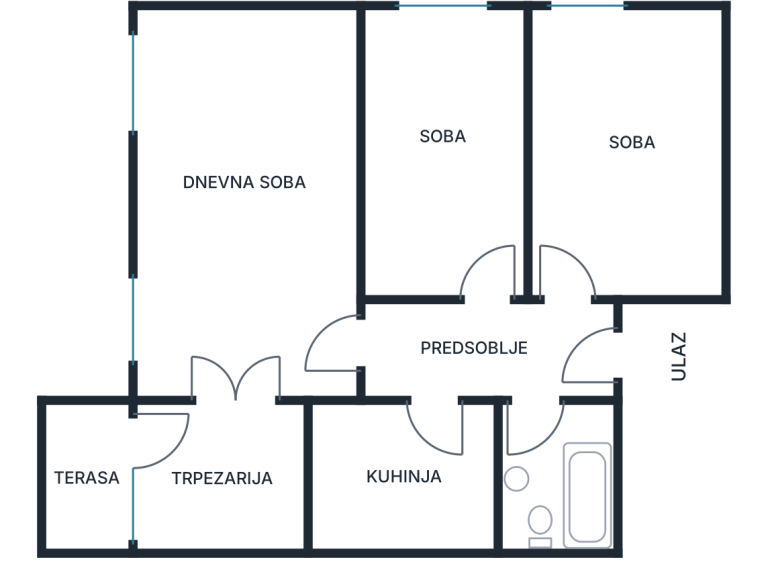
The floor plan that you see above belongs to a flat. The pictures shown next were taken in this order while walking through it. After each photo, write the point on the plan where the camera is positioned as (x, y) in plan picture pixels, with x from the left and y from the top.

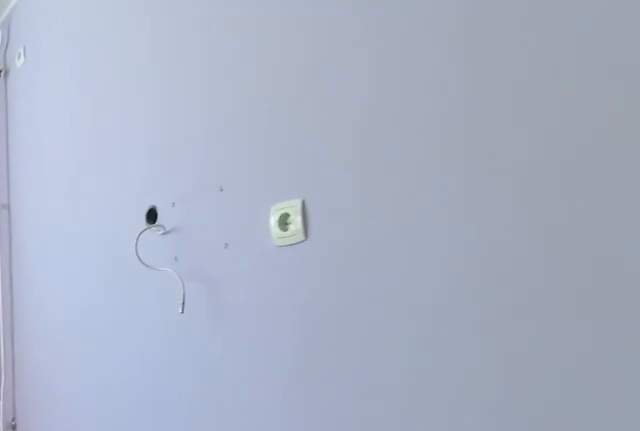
(665, 141)
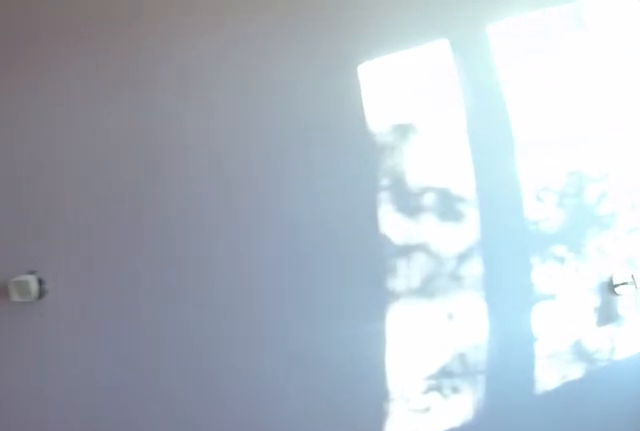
(705, 75)
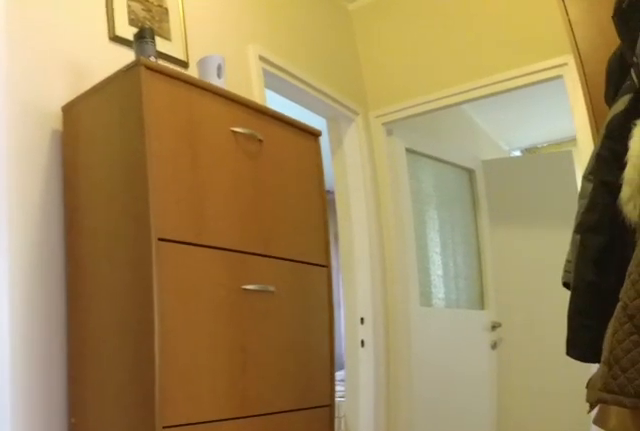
(576, 334)
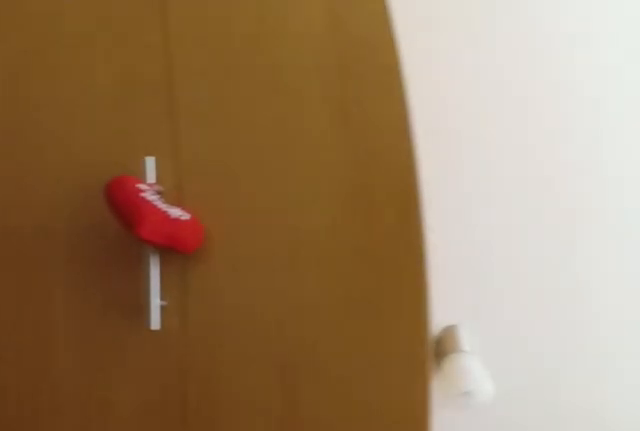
(481, 109)
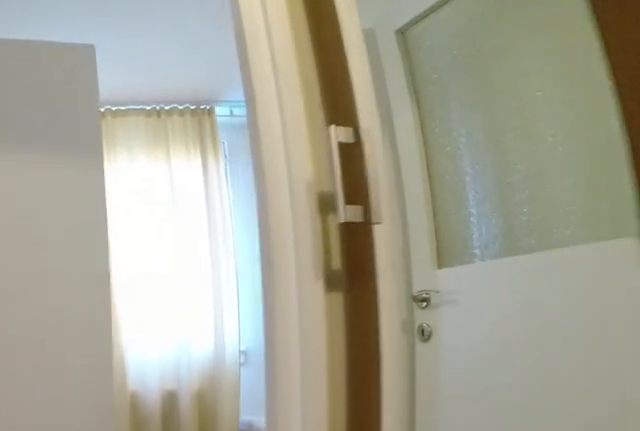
(435, 359)
